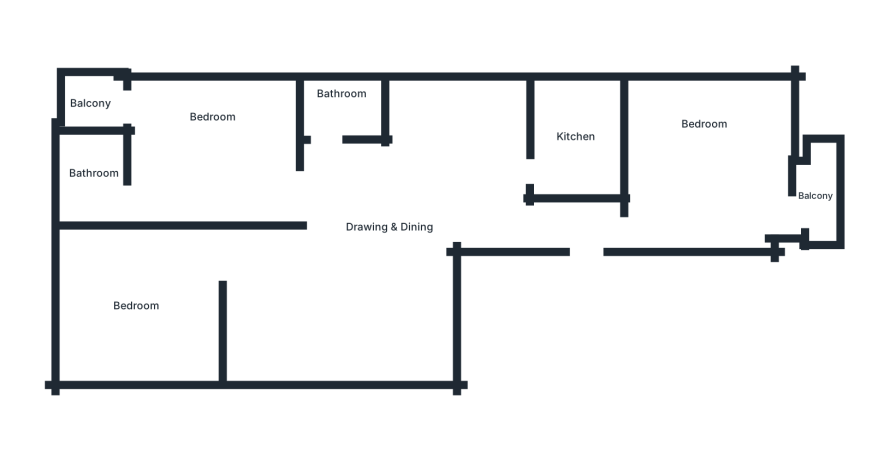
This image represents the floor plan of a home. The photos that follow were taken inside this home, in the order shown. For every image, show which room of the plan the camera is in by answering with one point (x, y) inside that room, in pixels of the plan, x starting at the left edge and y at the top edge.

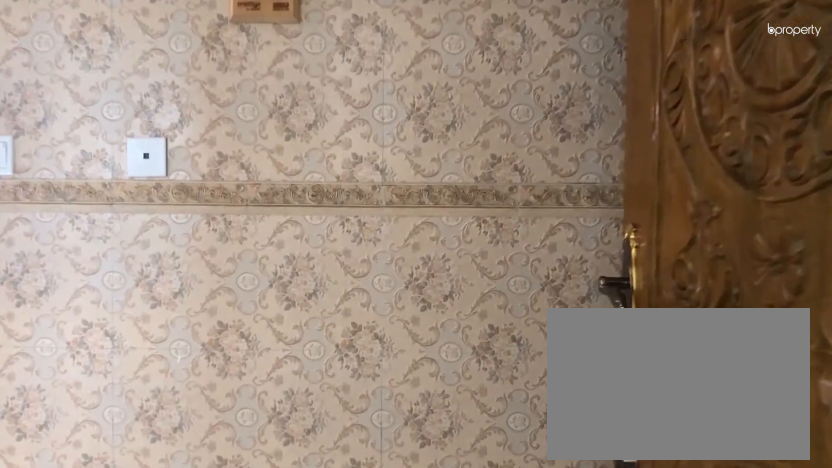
(524, 220)
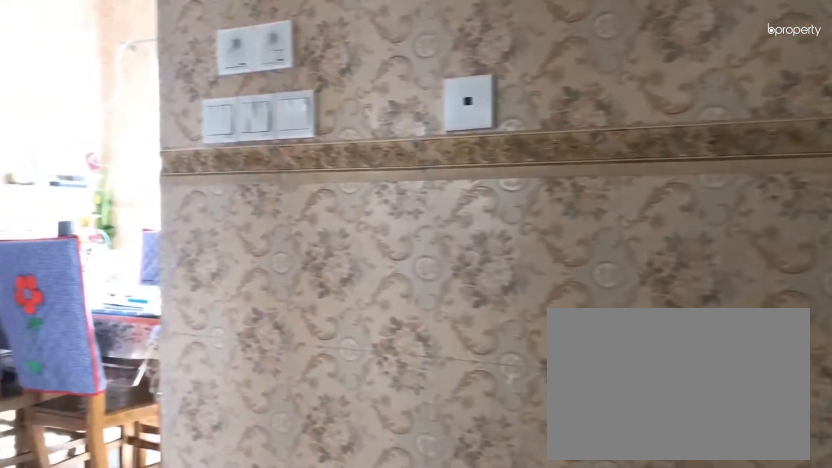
(524, 220)
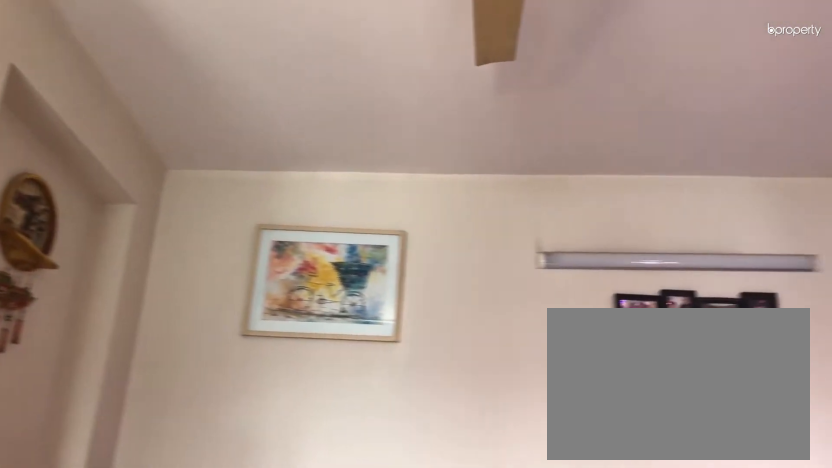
(399, 228)
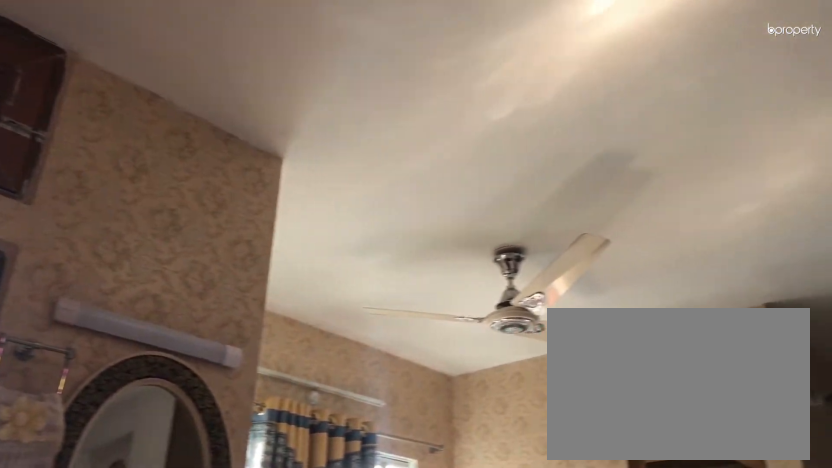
(399, 228)
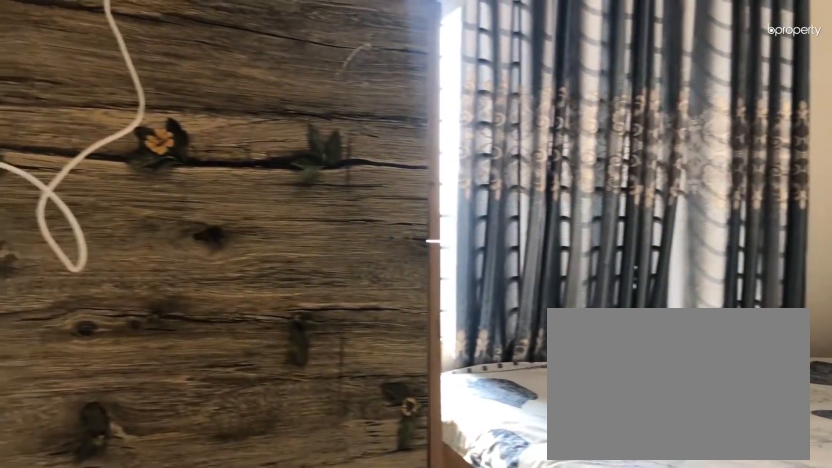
(707, 160)
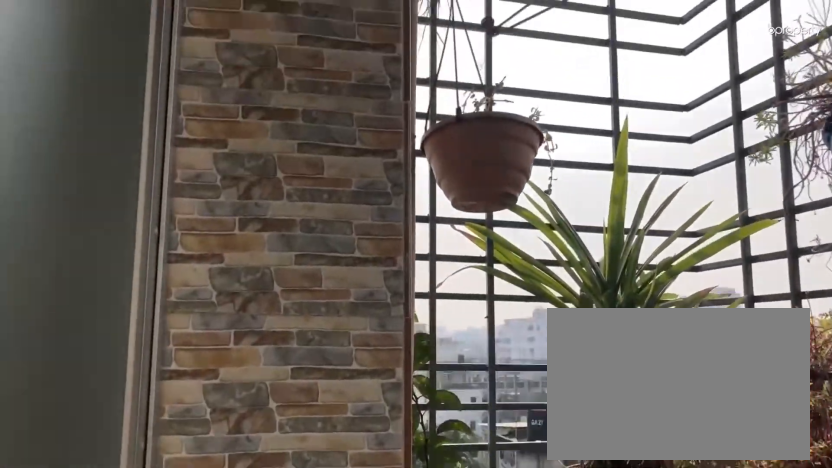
(815, 193)
